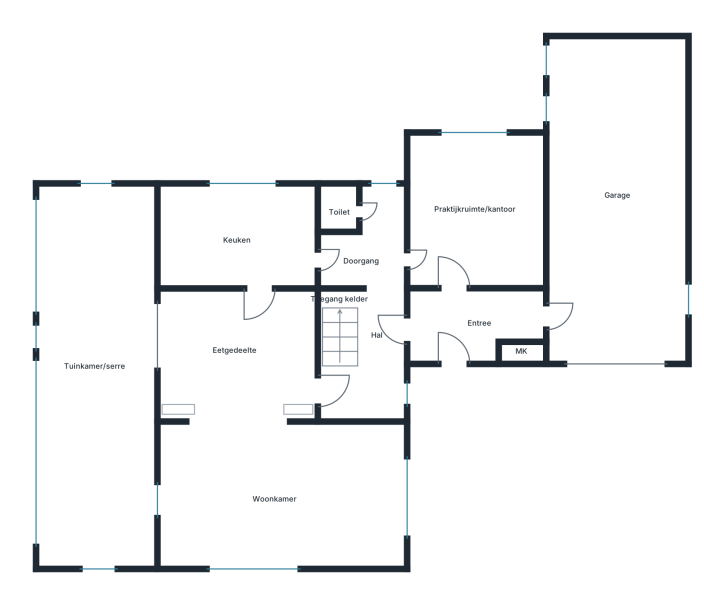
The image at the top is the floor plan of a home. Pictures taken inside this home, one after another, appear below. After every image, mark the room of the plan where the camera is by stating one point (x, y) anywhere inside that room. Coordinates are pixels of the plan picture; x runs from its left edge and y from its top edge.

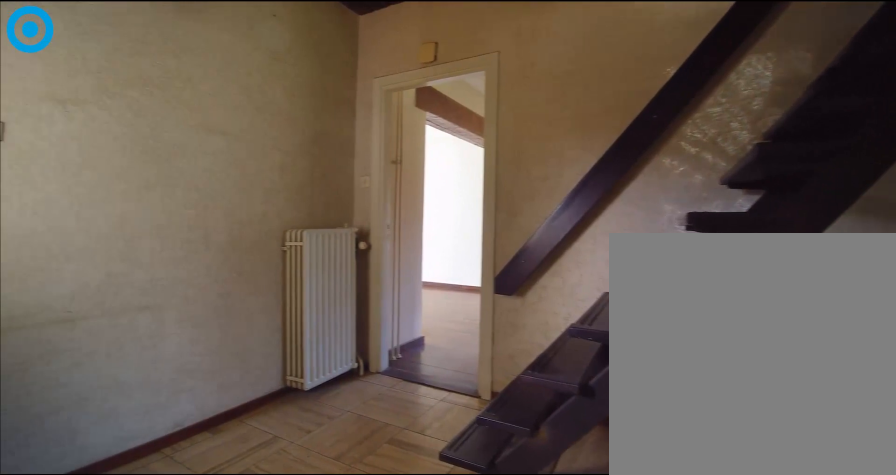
(363, 329)
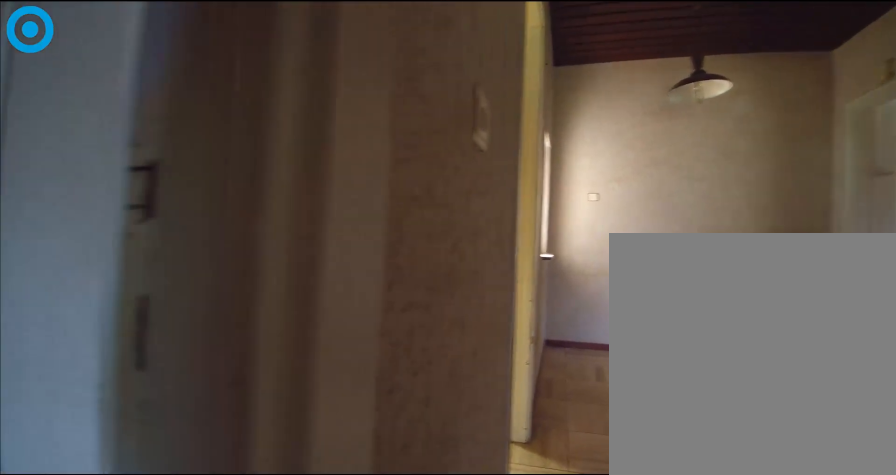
(363, 329)
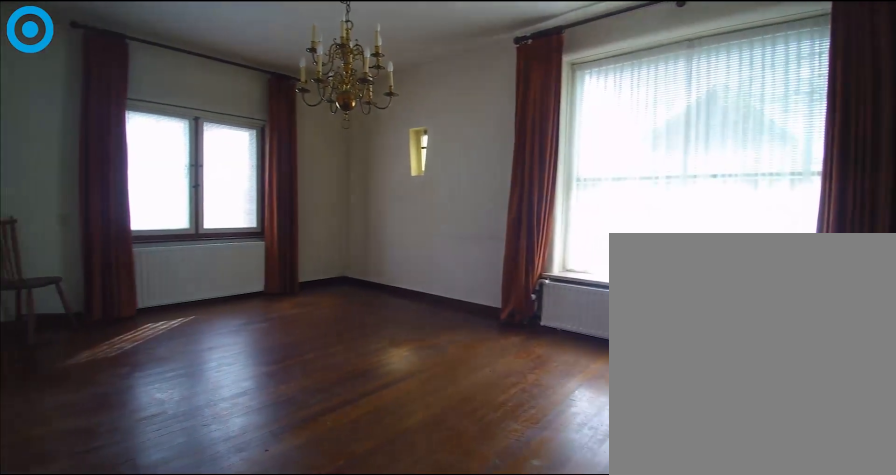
(276, 440)
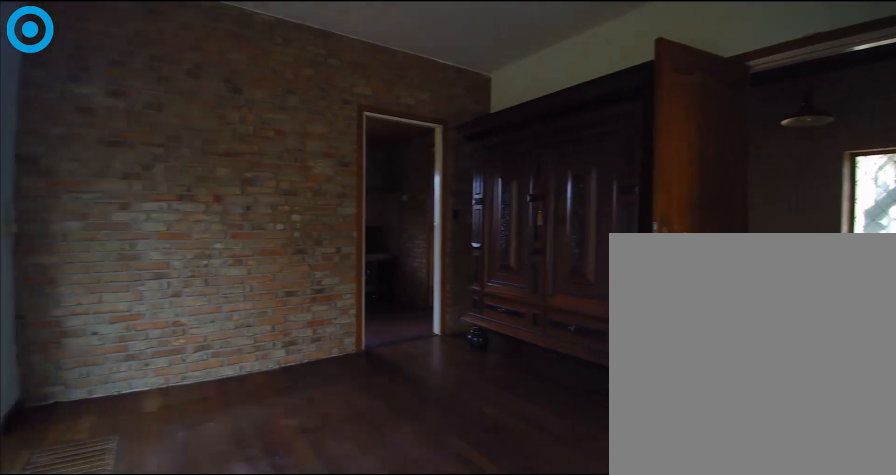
(276, 440)
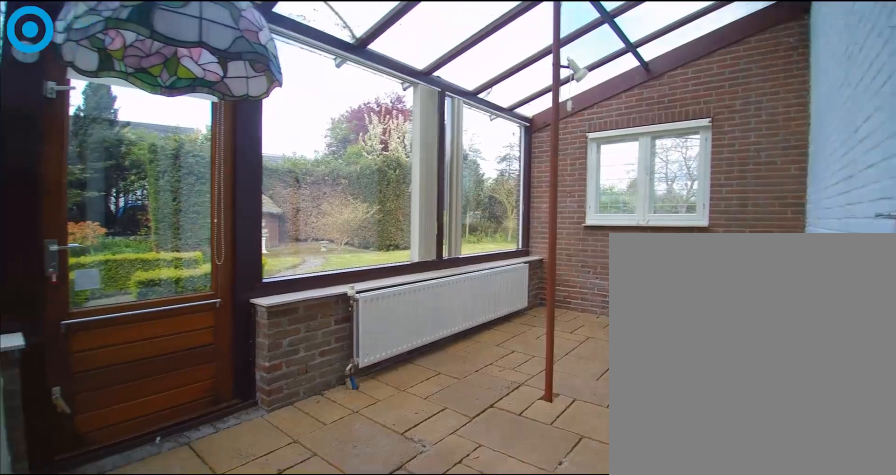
(95, 377)
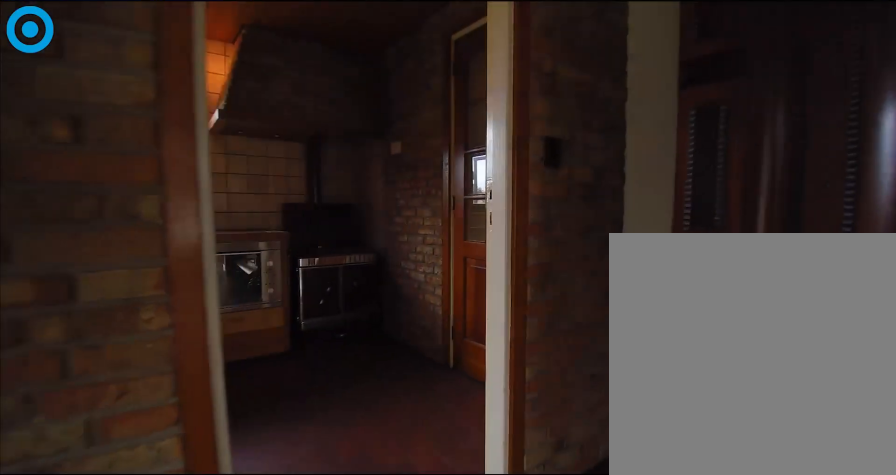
(276, 440)
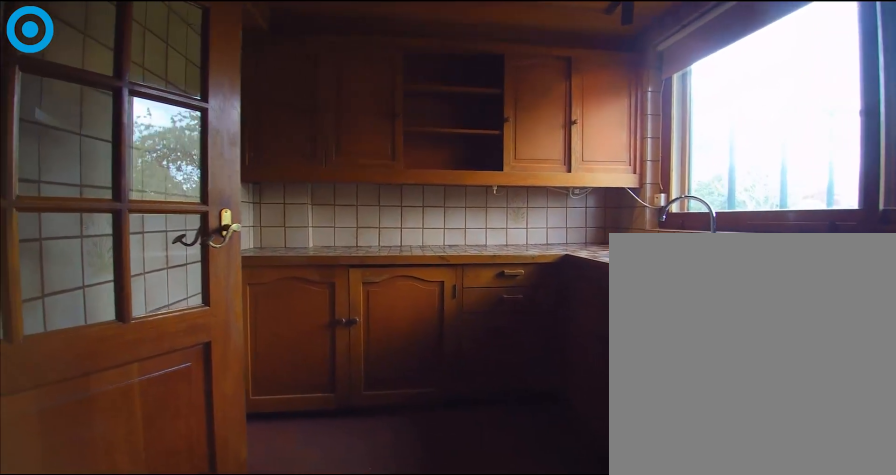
(239, 238)
